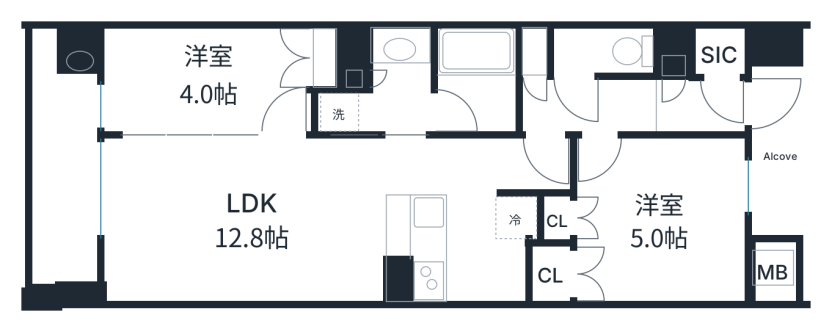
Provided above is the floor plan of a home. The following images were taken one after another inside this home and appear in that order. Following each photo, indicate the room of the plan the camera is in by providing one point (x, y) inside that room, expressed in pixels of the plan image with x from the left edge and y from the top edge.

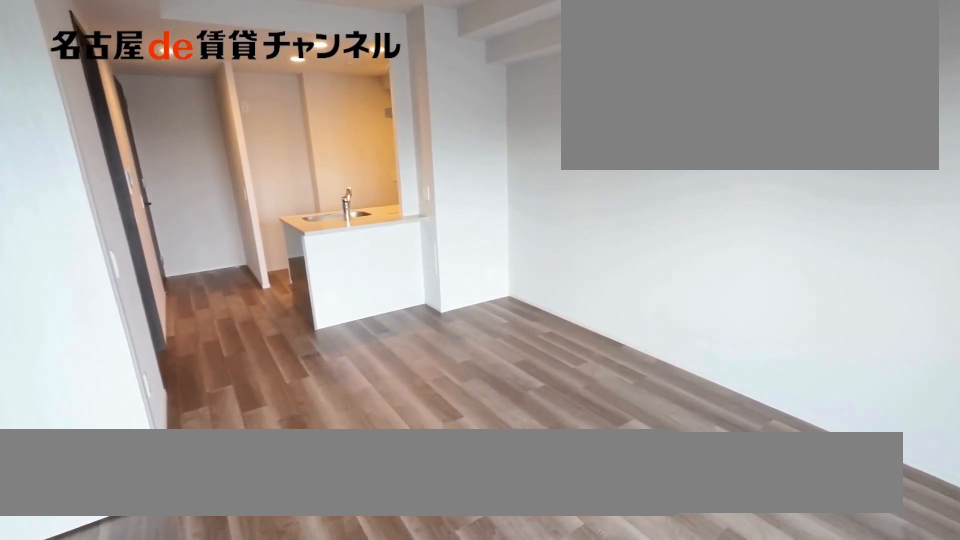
(240, 217)
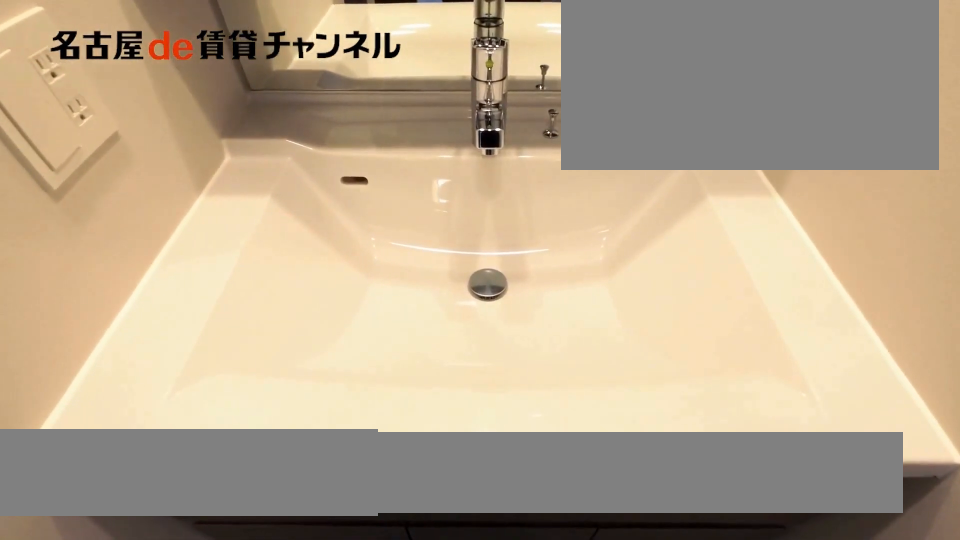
(377, 87)
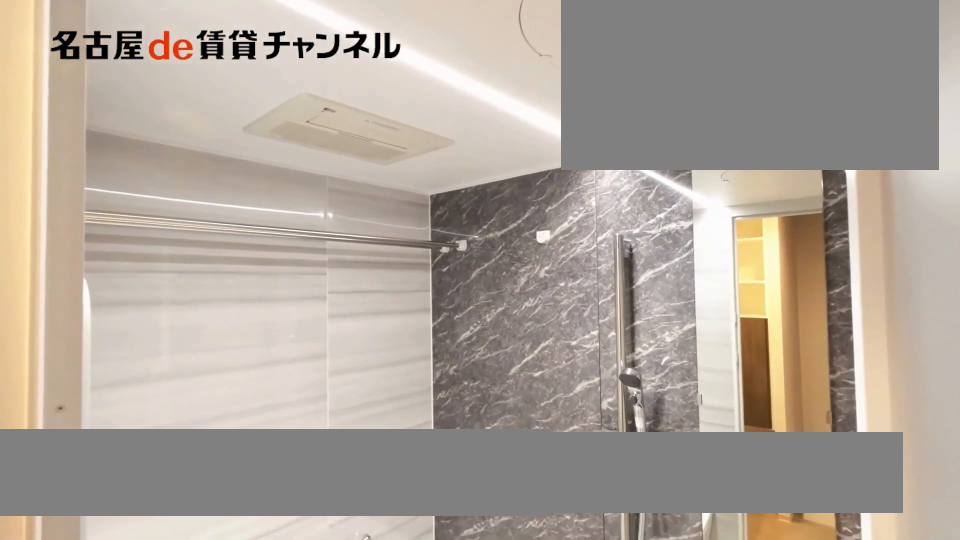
(474, 83)
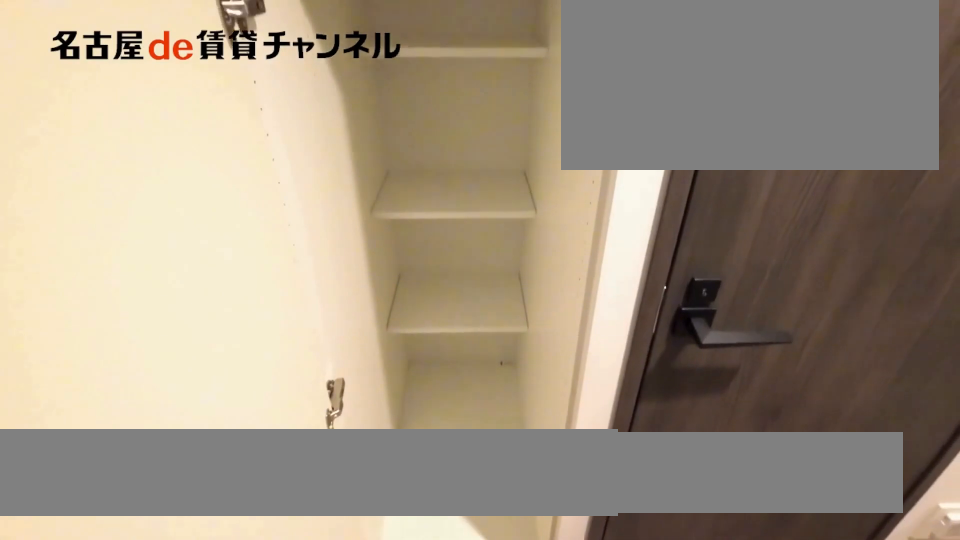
(534, 54)
